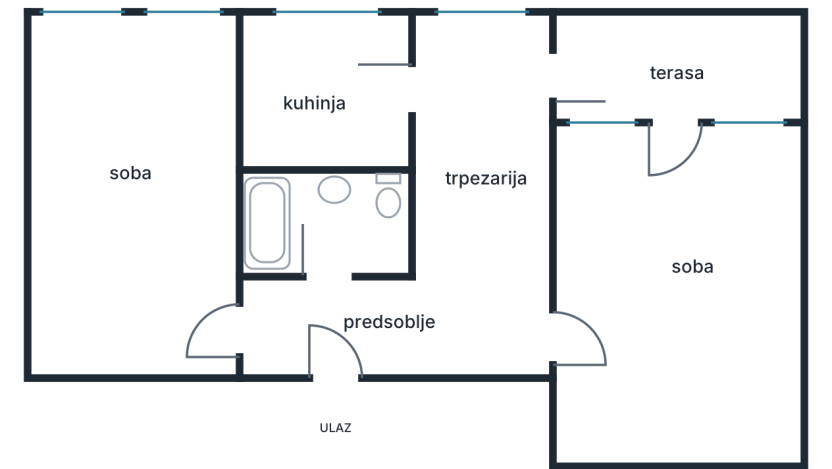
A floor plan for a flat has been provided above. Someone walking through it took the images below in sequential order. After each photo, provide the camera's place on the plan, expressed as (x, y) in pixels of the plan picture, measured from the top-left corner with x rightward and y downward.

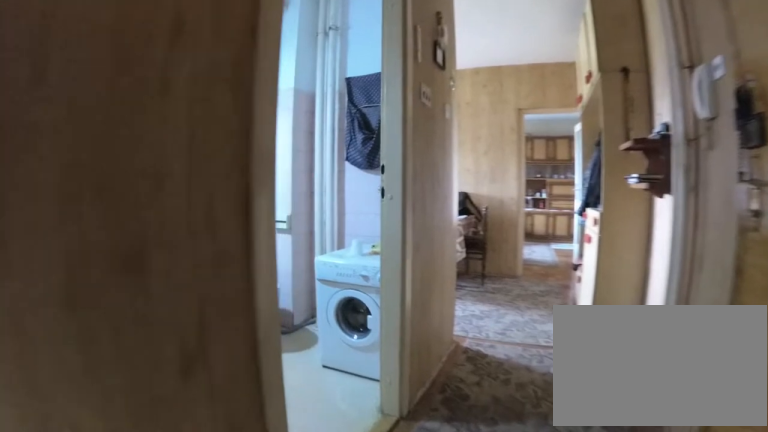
(265, 338)
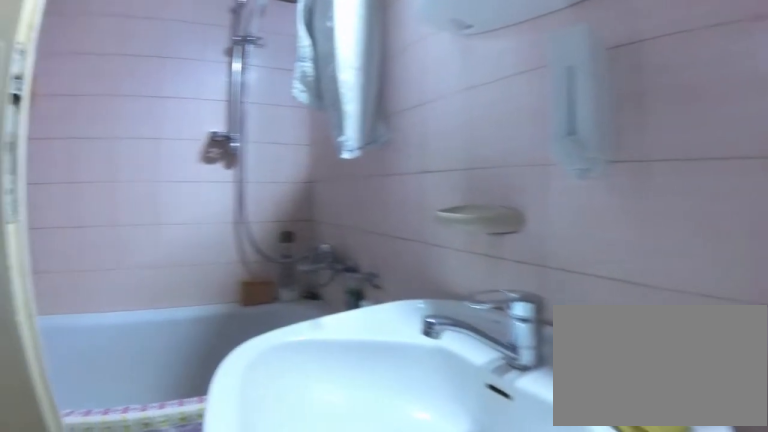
(342, 231)
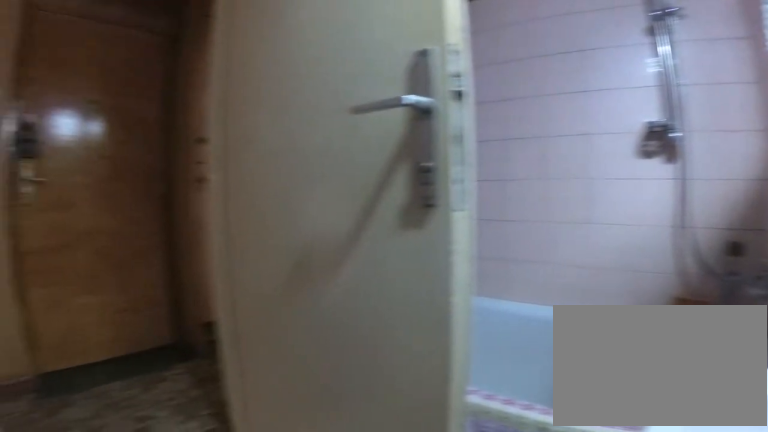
(341, 215)
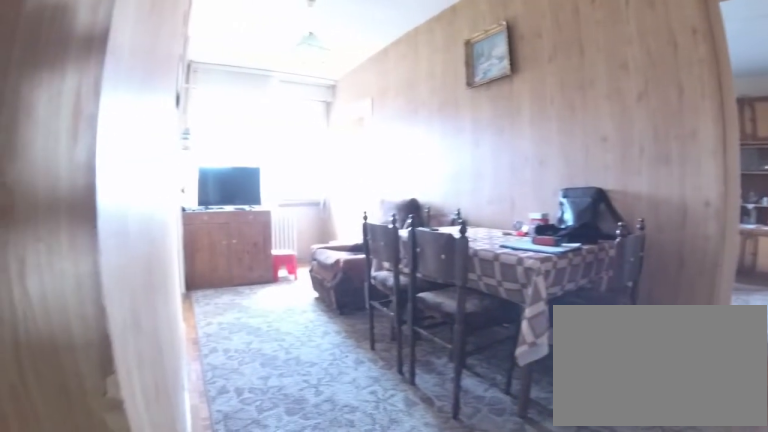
(416, 322)
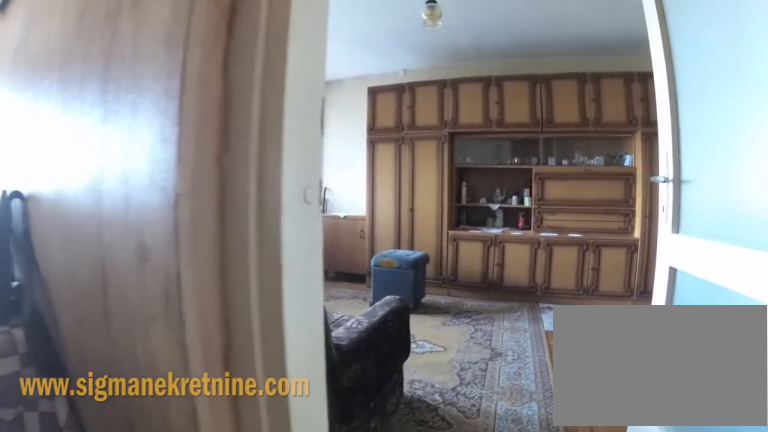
(504, 328)
